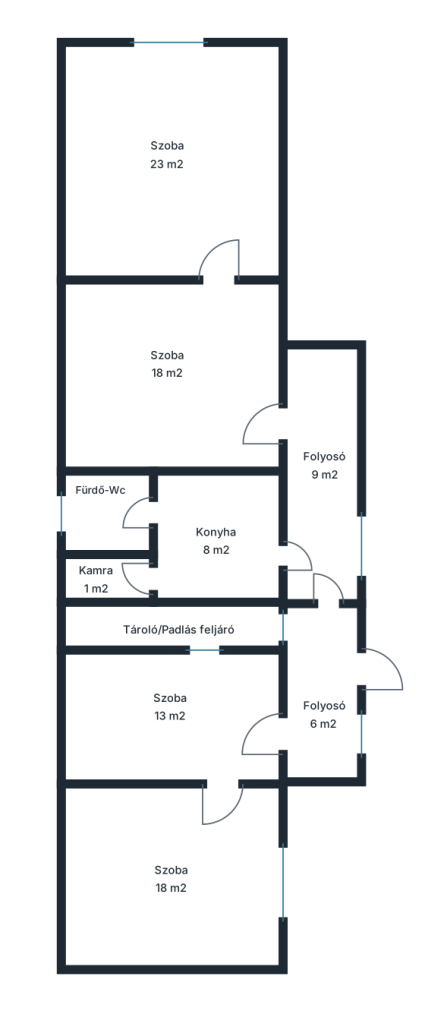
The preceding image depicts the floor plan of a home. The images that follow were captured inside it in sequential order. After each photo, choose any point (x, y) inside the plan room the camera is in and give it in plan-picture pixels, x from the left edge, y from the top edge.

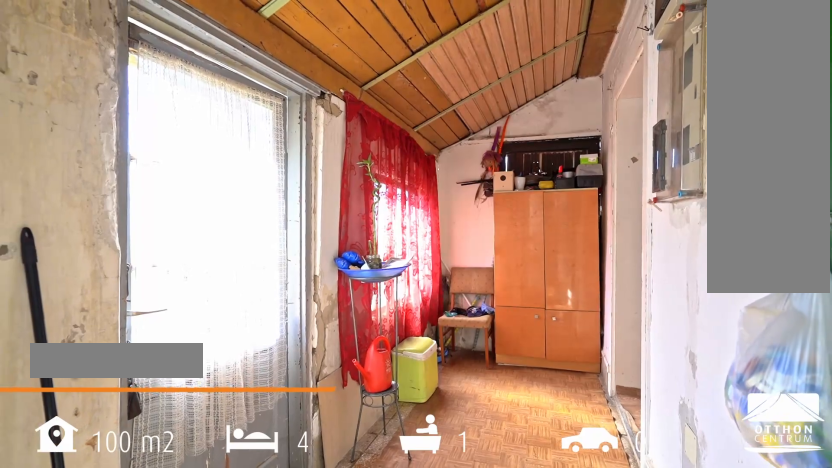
(322, 644)
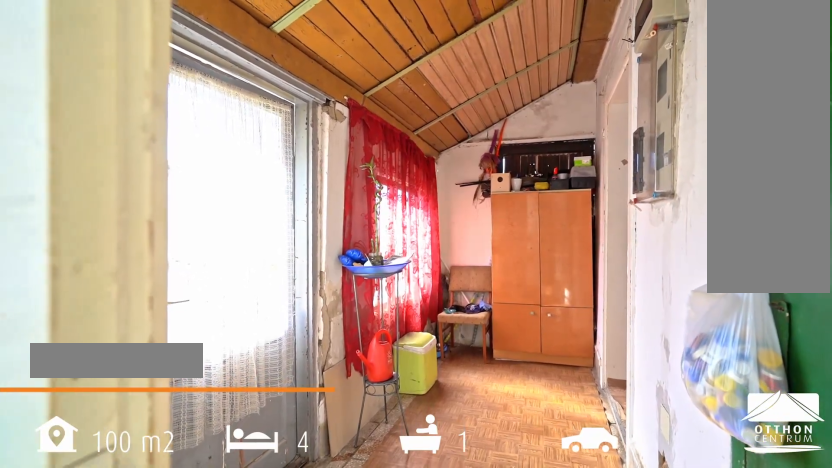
(322, 644)
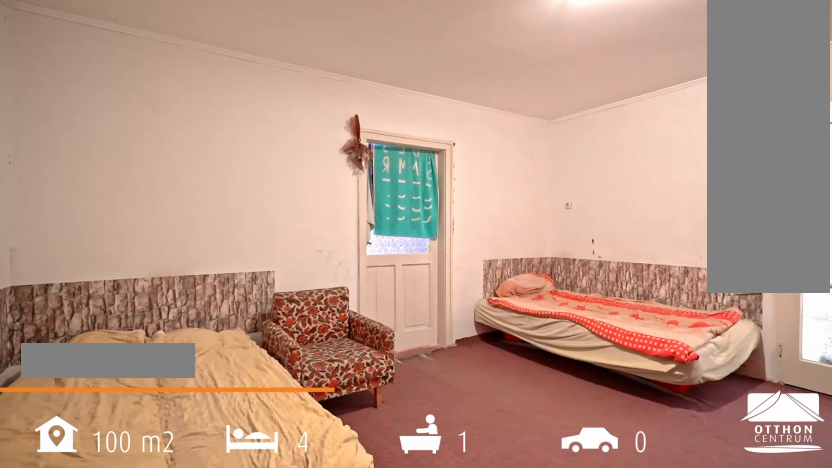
(174, 384)
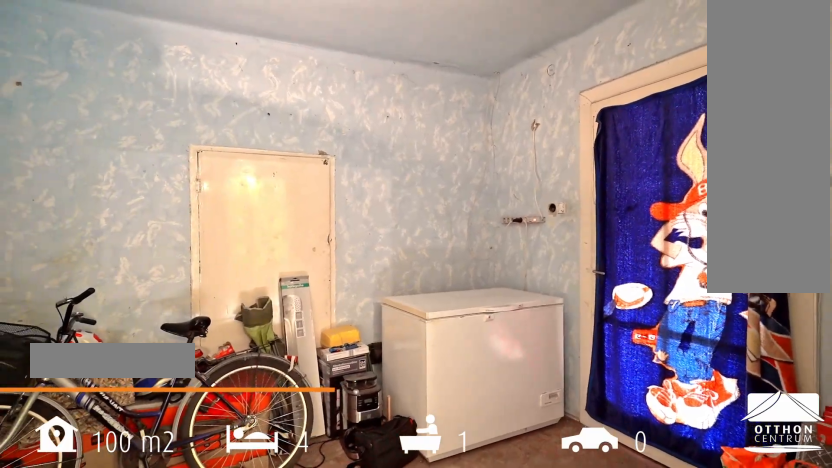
(160, 724)
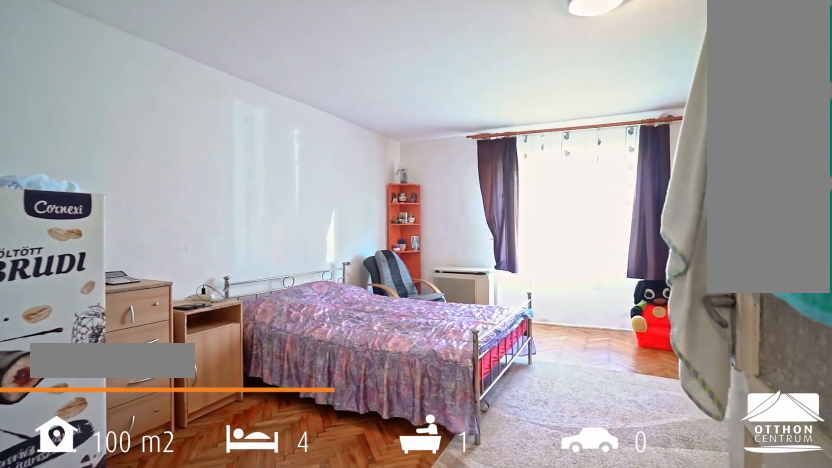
(170, 159)
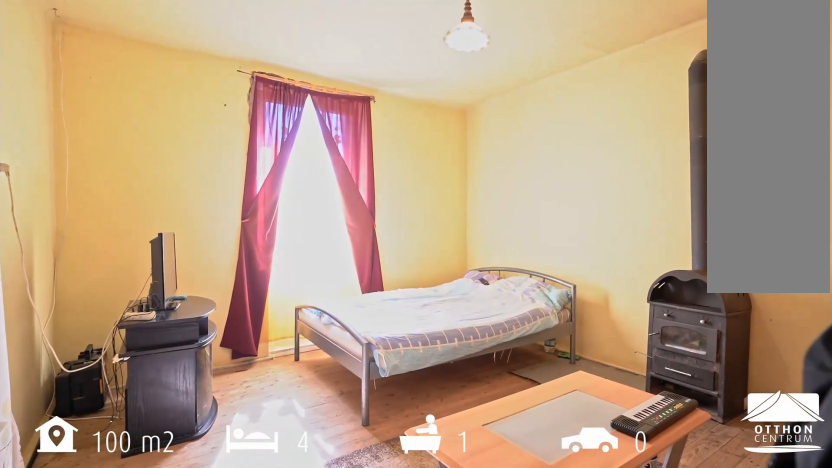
(164, 868)
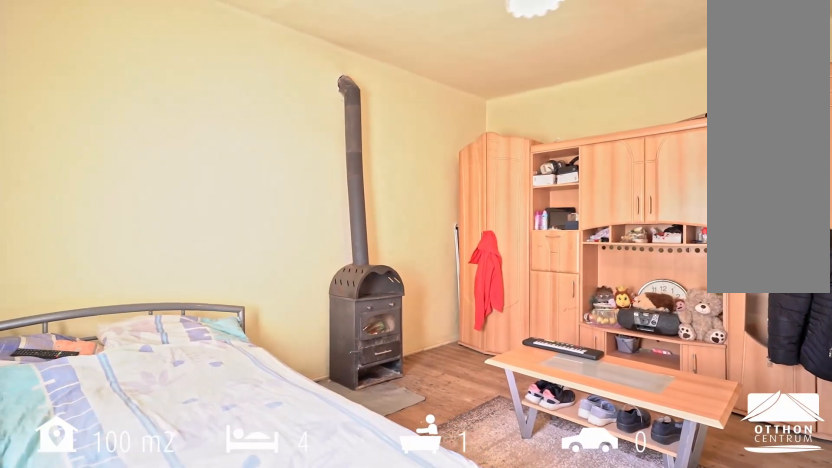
(164, 868)
